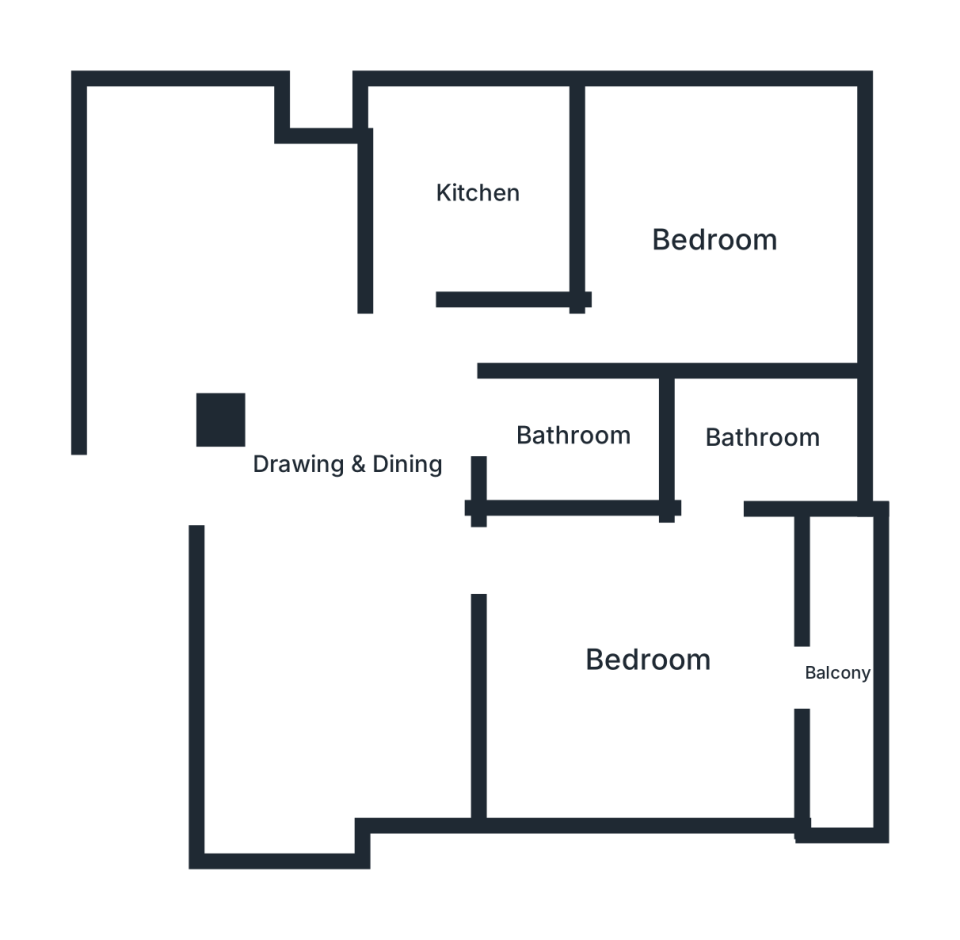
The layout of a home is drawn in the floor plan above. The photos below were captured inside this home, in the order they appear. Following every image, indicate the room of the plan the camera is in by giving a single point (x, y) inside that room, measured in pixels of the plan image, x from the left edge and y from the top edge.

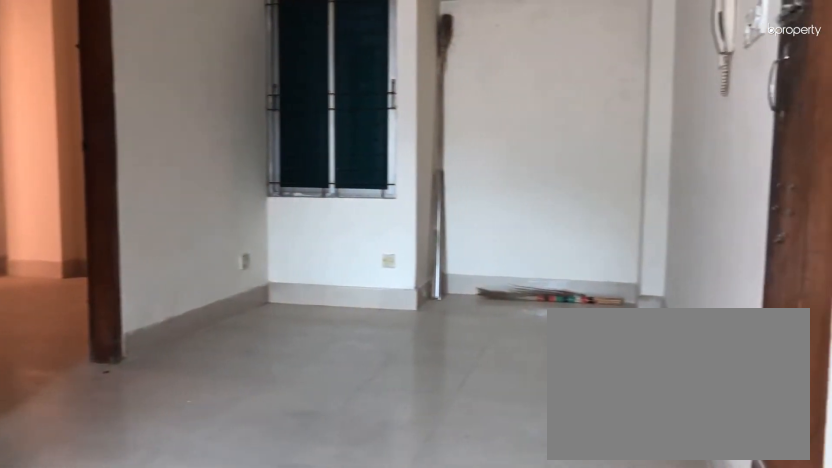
(345, 457)
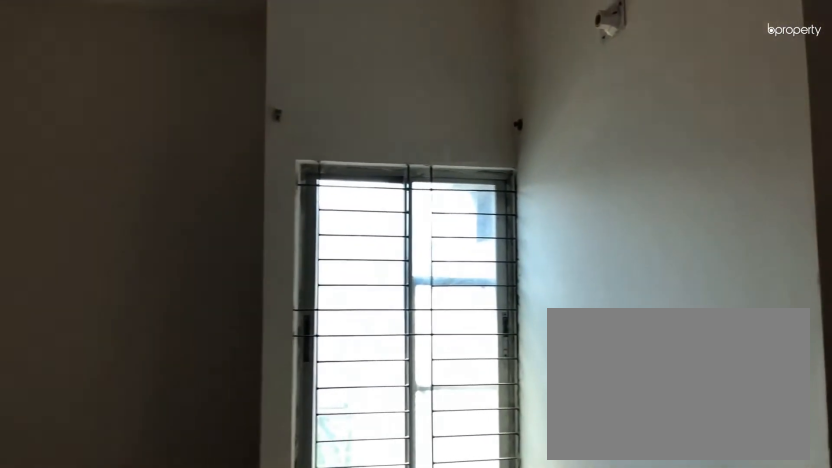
(346, 457)
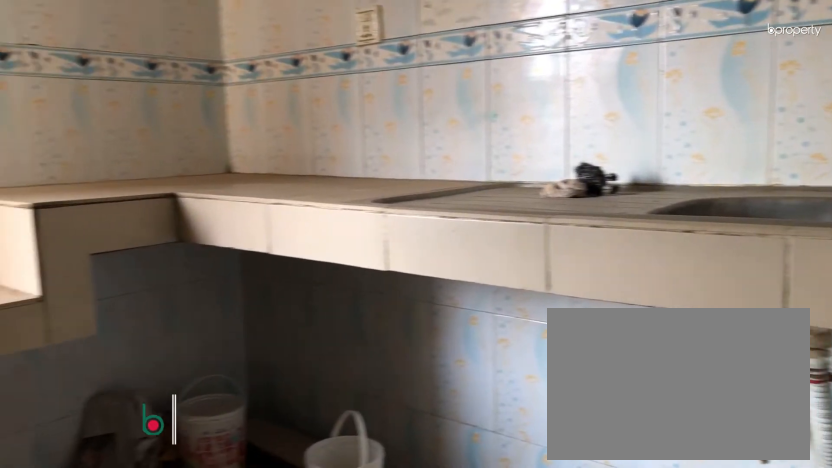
(476, 194)
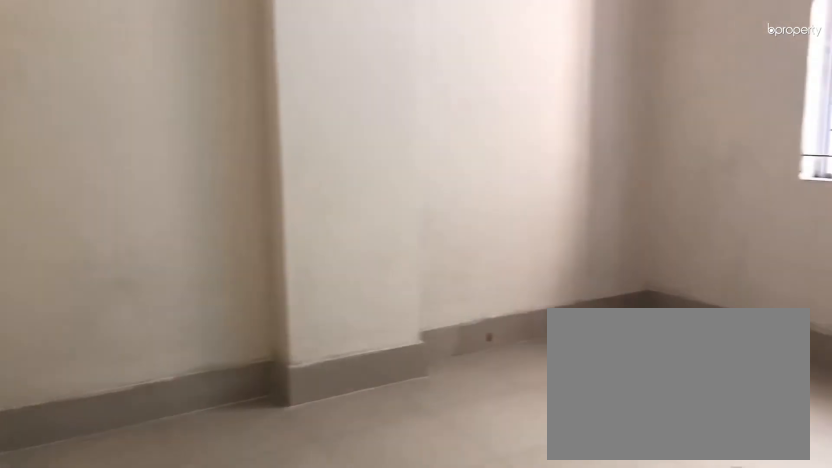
(715, 238)
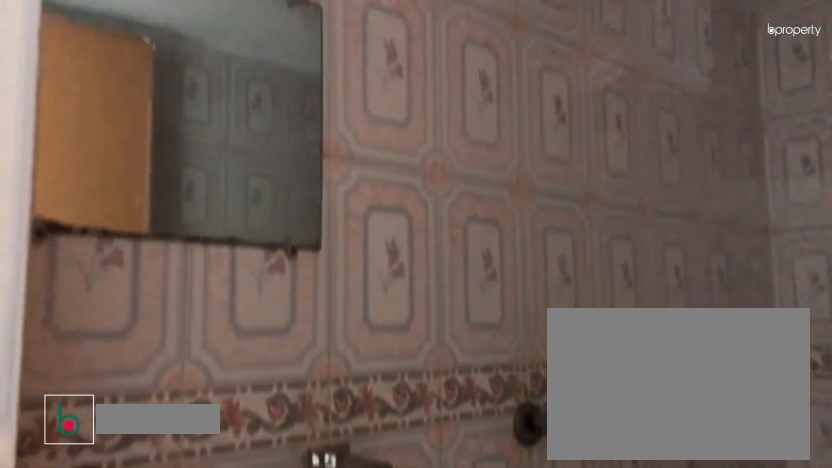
(577, 435)
